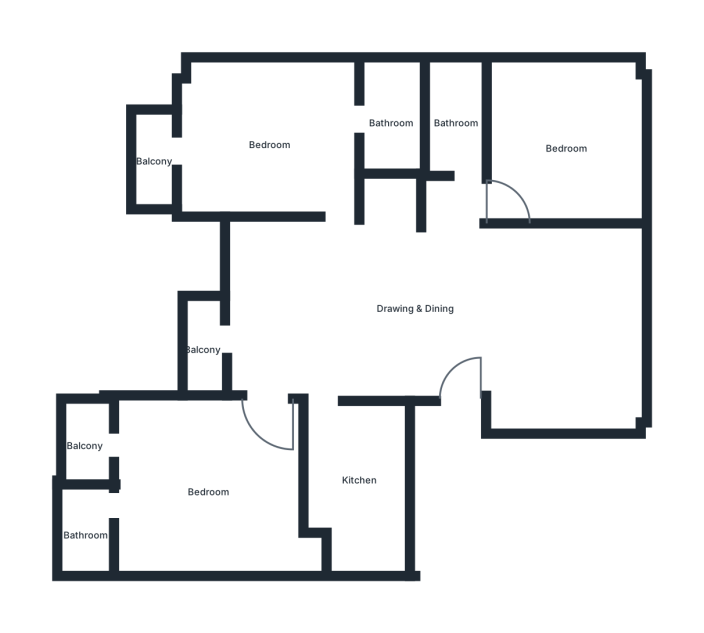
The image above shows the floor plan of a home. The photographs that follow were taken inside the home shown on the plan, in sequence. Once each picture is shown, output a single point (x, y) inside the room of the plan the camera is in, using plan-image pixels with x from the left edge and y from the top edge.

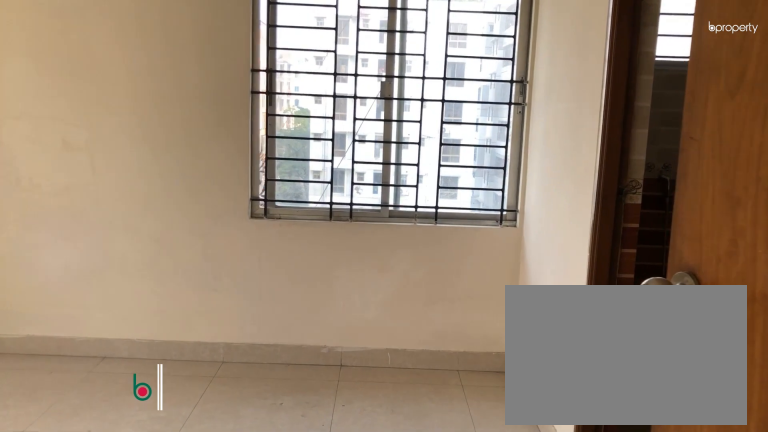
(271, 144)
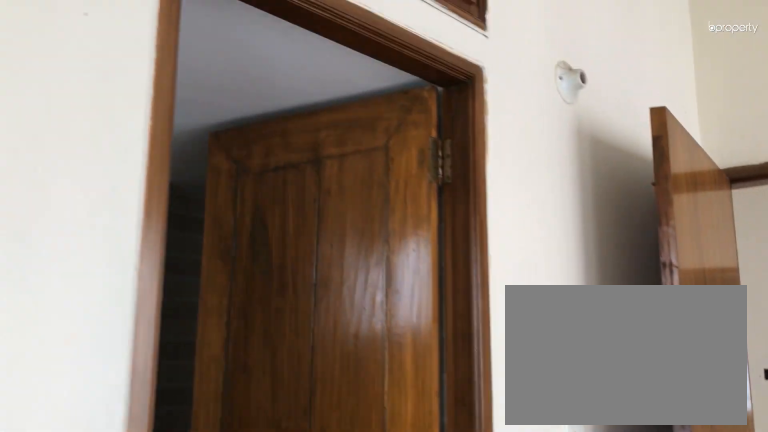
(271, 144)
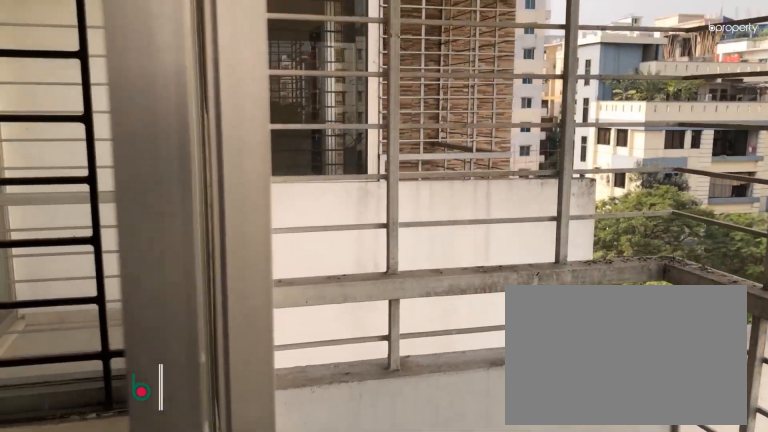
(156, 160)
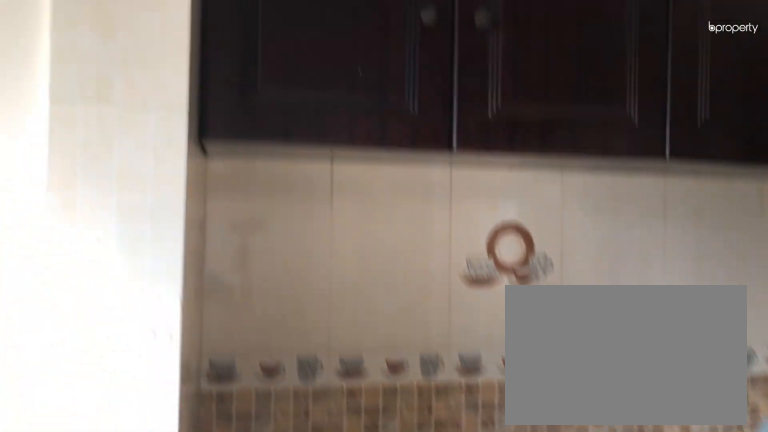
(358, 480)
